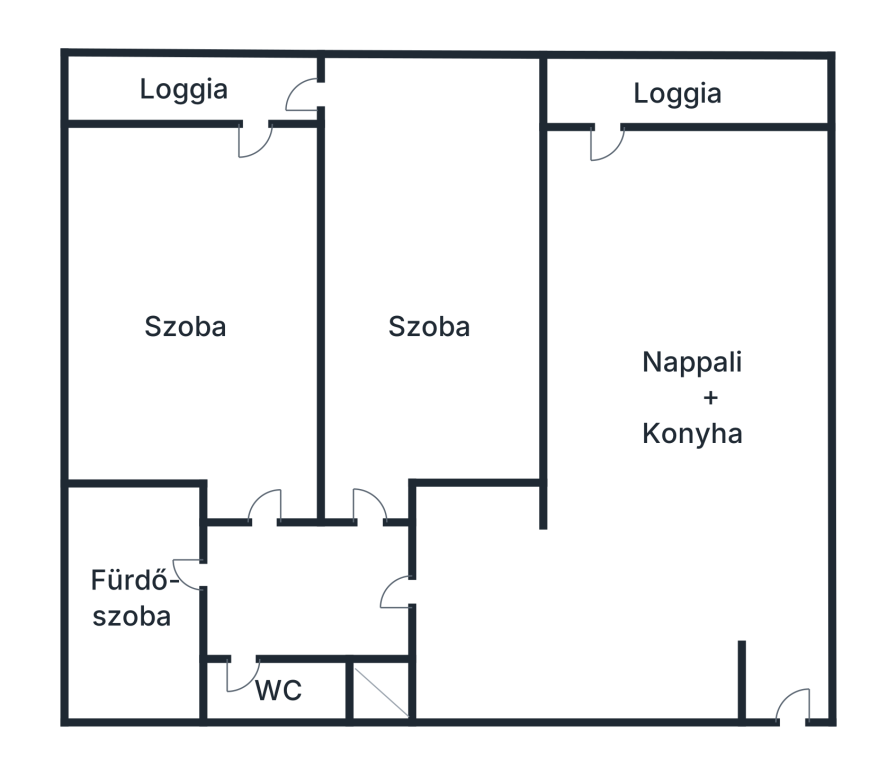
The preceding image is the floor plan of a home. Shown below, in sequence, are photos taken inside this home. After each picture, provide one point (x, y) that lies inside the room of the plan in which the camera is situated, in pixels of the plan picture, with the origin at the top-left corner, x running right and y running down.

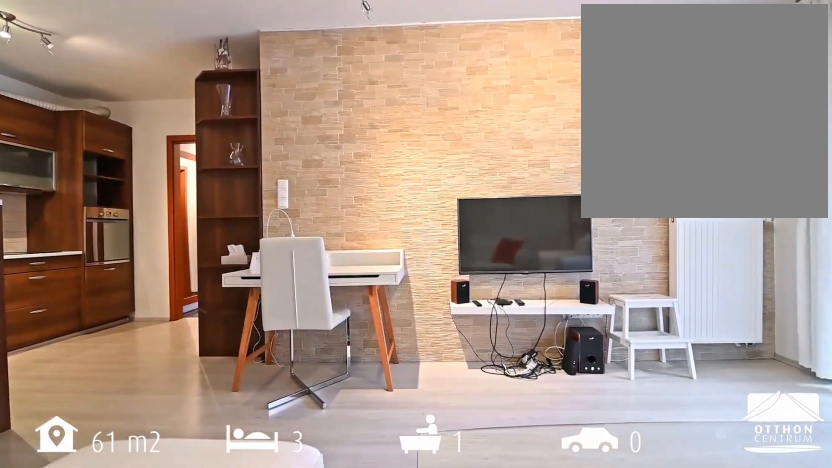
(664, 512)
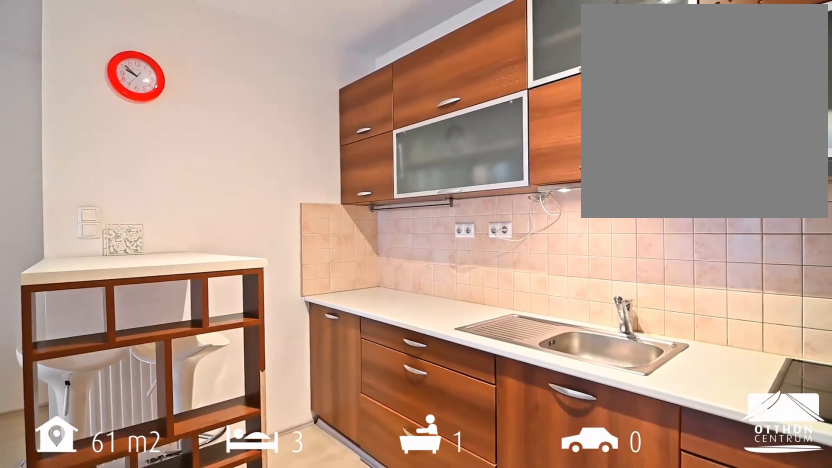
(664, 512)
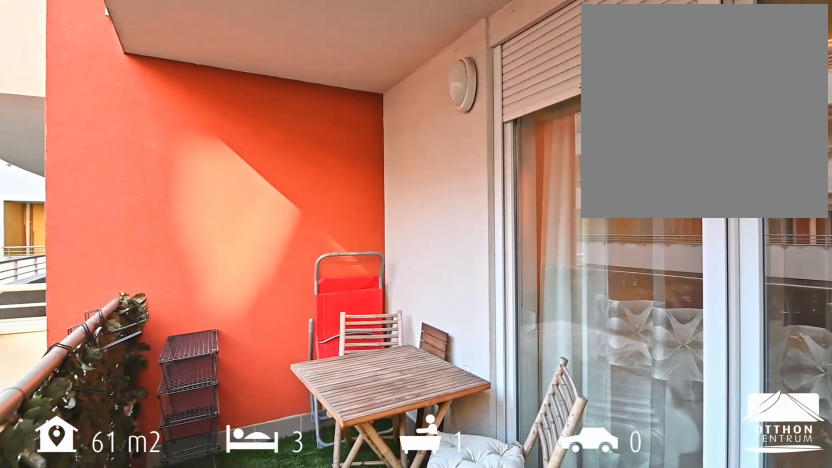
(683, 90)
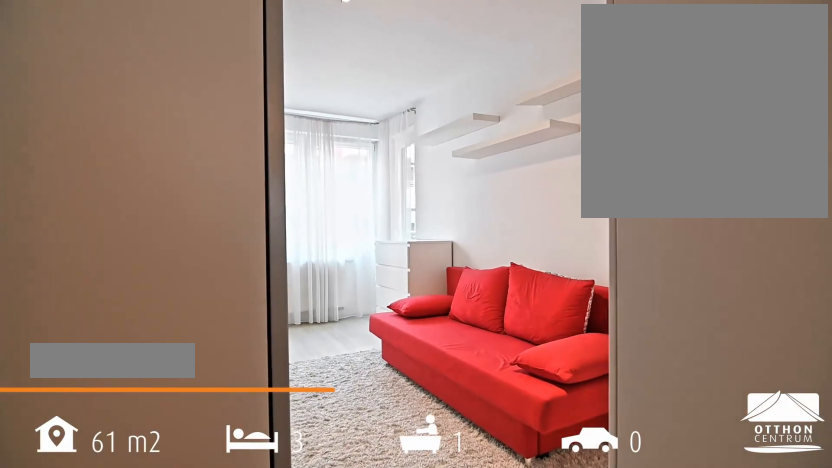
(437, 284)
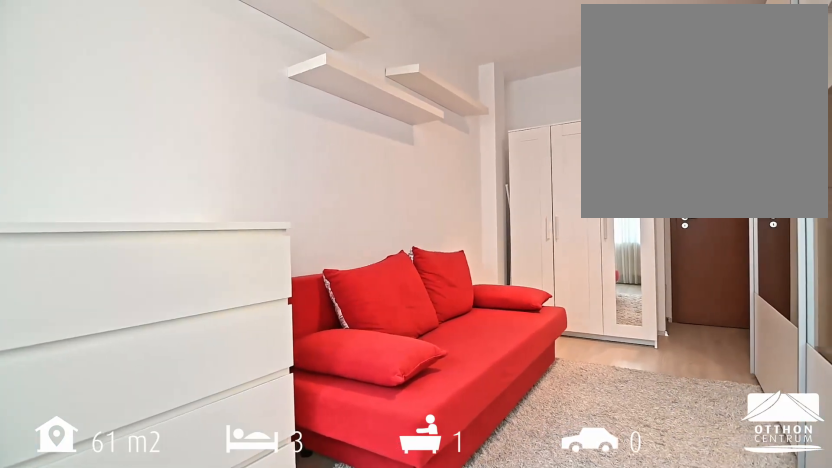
(437, 284)
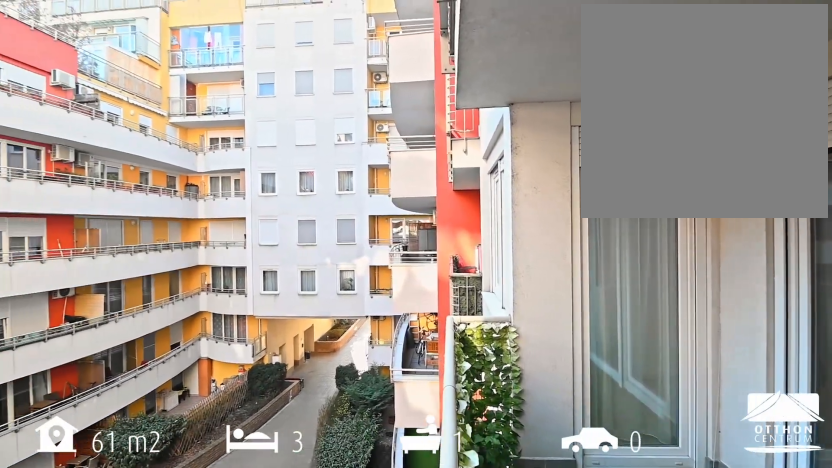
(190, 86)
